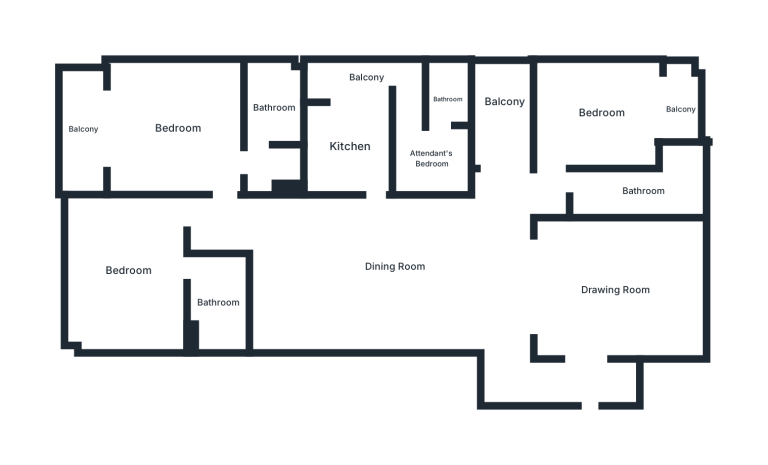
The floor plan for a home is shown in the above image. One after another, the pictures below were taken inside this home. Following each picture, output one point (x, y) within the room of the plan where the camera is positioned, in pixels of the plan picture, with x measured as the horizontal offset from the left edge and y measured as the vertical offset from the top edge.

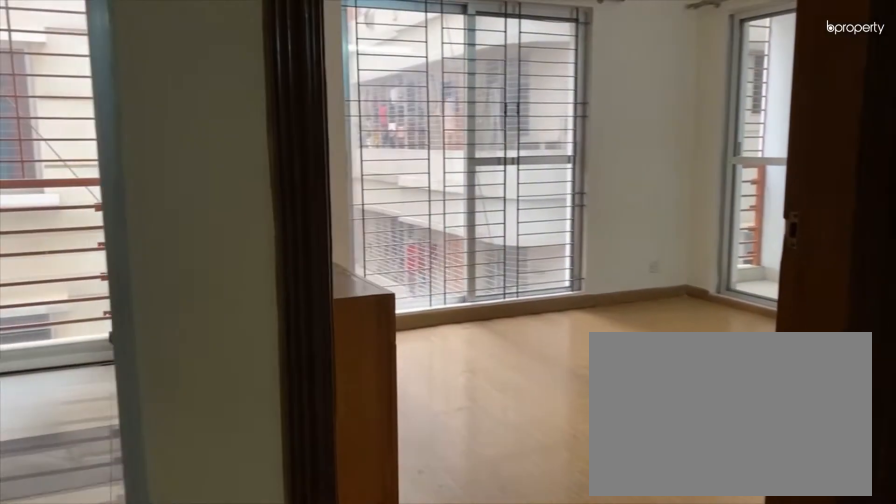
(554, 164)
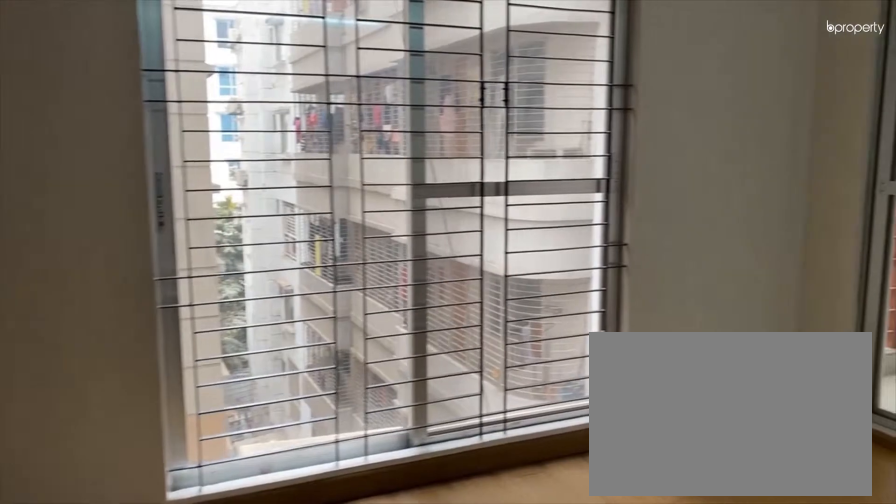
(601, 112)
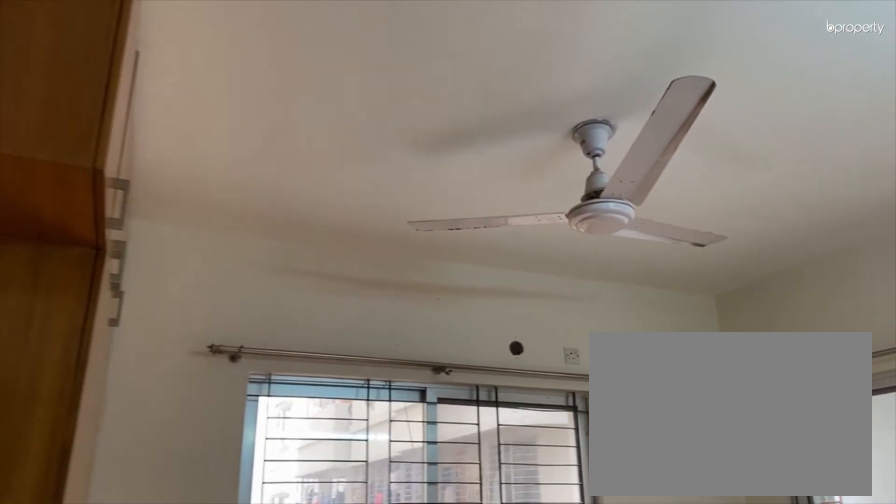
(601, 112)
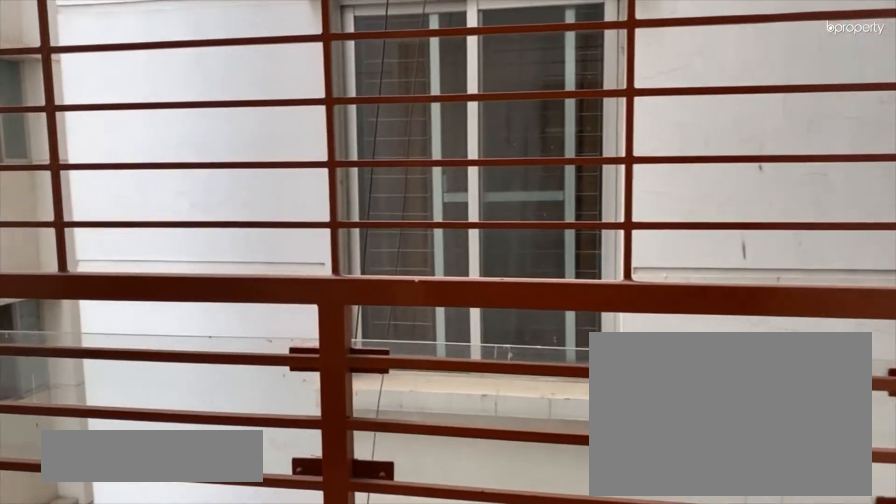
(680, 108)
